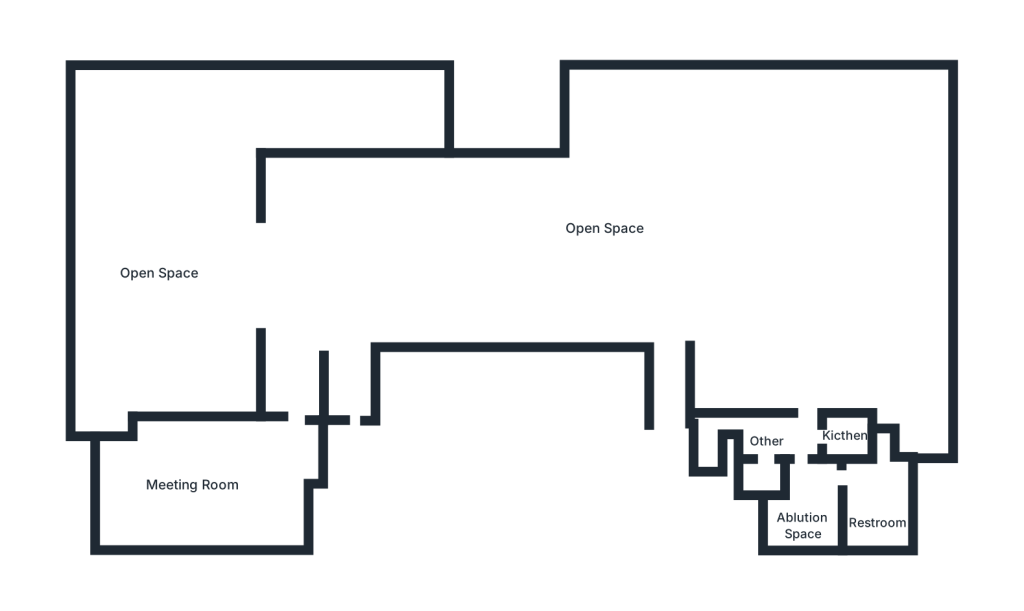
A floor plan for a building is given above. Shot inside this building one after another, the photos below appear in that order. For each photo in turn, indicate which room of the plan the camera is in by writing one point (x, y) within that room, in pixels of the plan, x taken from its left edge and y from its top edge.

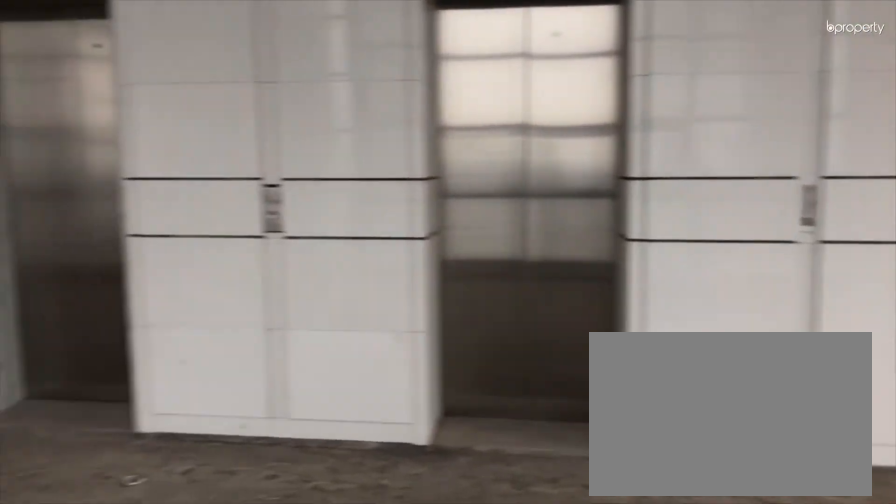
(394, 262)
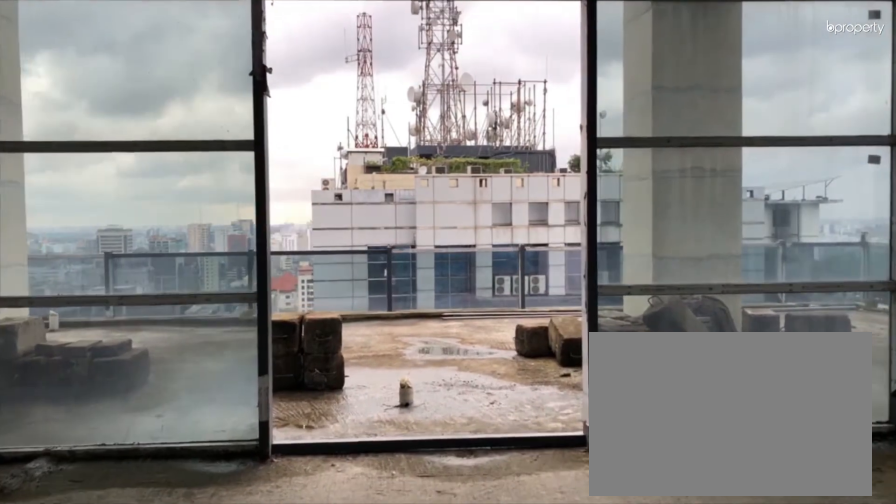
(334, 263)
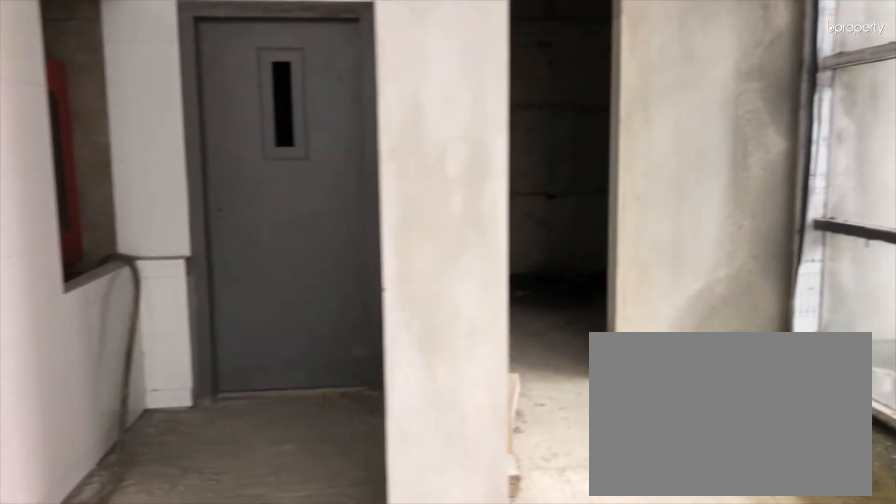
(334, 263)
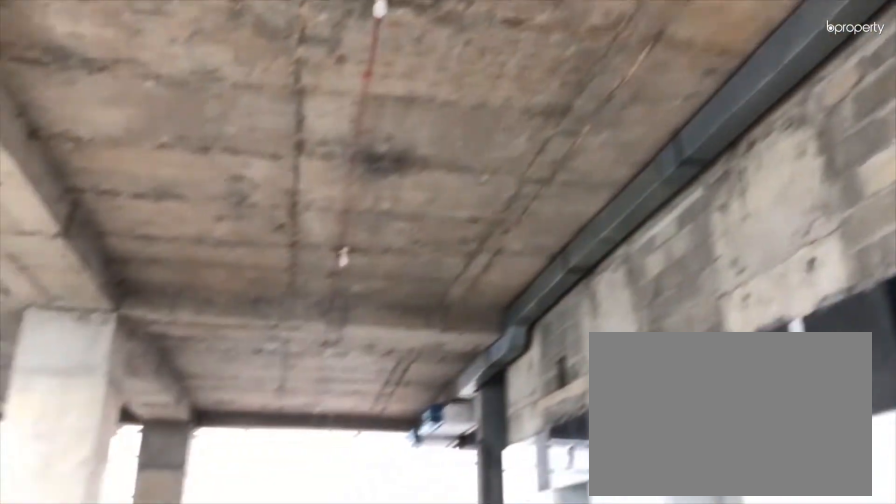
(334, 263)
